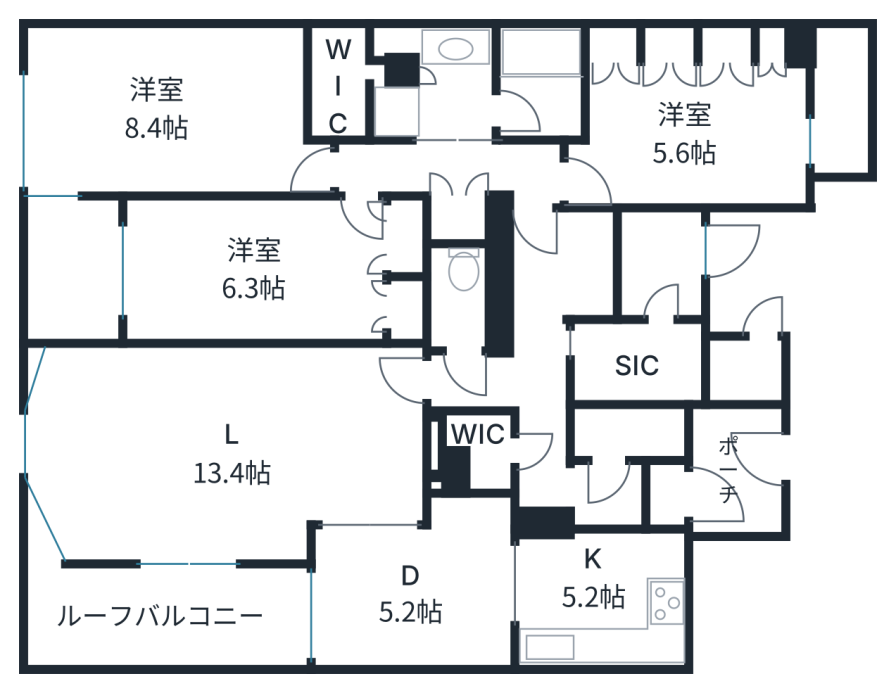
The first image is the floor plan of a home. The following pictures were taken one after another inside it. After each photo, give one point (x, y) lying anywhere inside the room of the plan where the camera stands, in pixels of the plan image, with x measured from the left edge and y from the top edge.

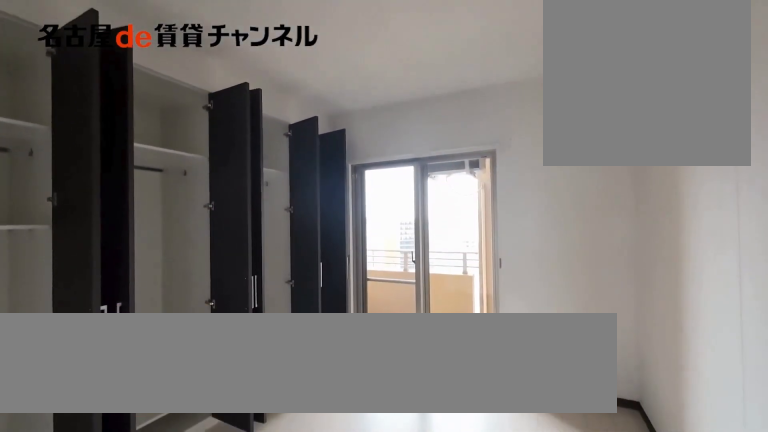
(692, 134)
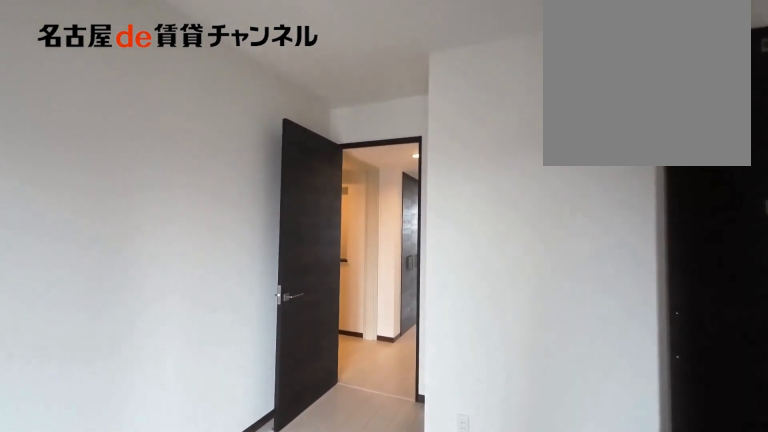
(691, 134)
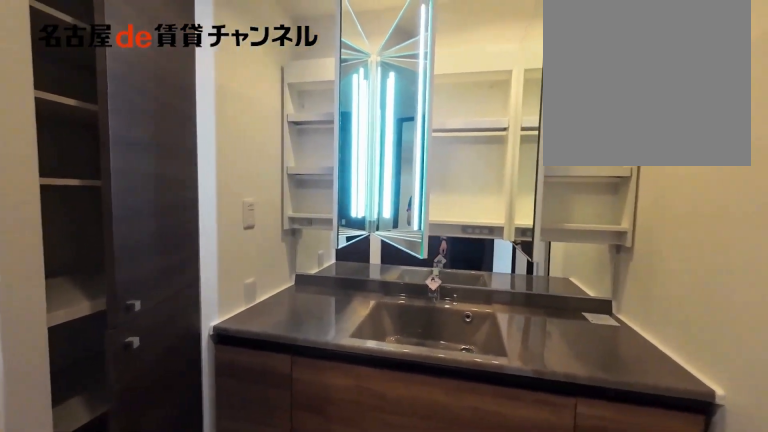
(441, 89)
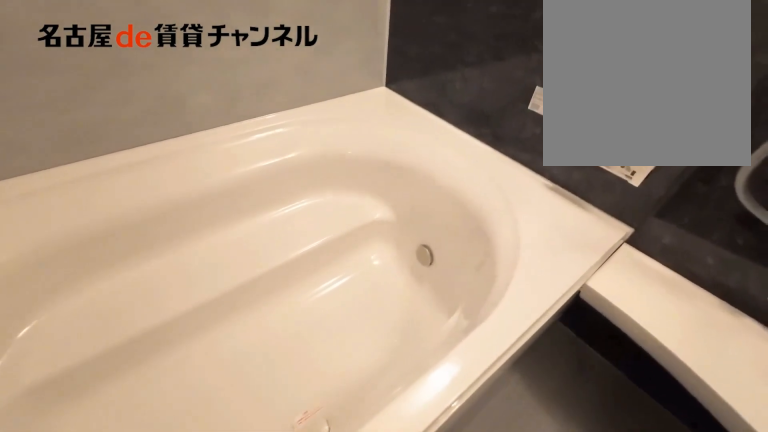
(540, 83)
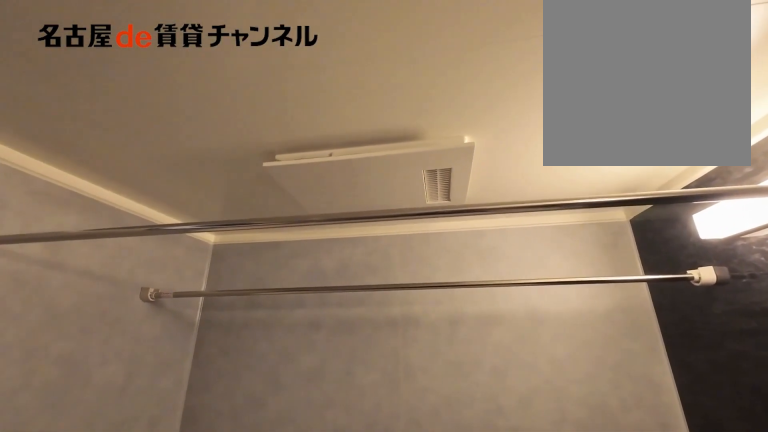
(540, 83)
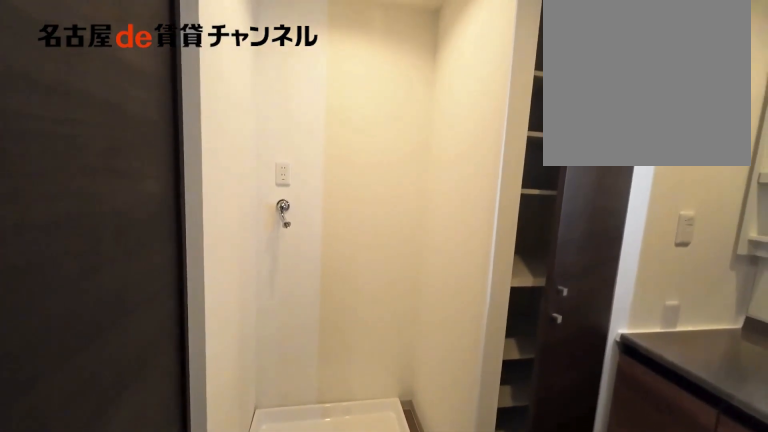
(442, 89)
